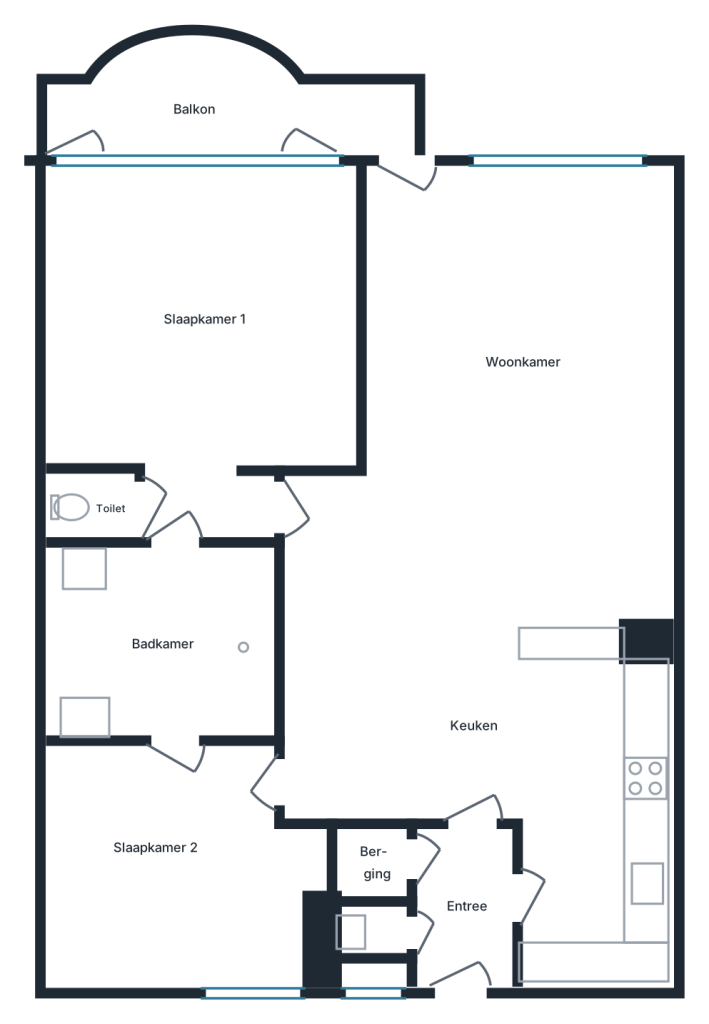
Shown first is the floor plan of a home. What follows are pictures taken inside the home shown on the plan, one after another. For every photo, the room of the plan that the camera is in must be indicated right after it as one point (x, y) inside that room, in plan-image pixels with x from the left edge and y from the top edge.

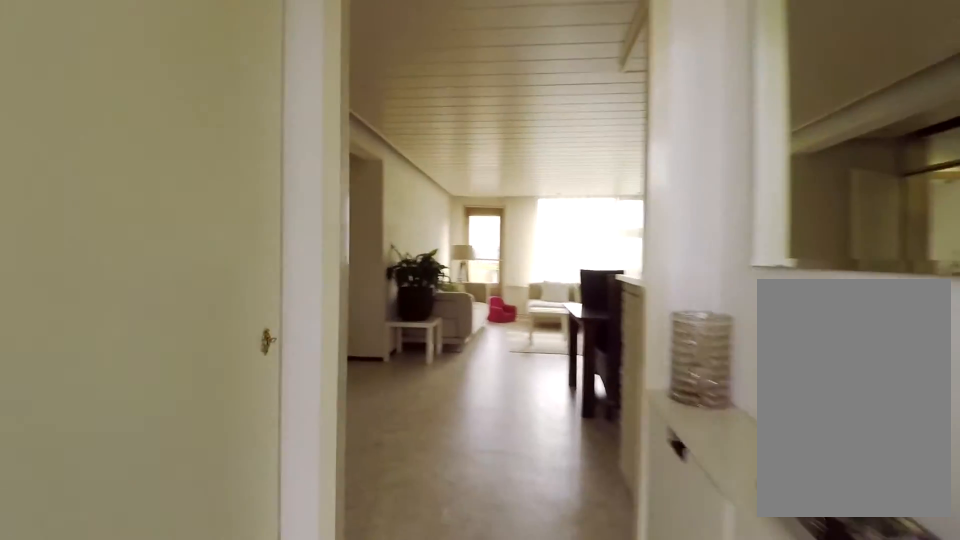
(465, 906)
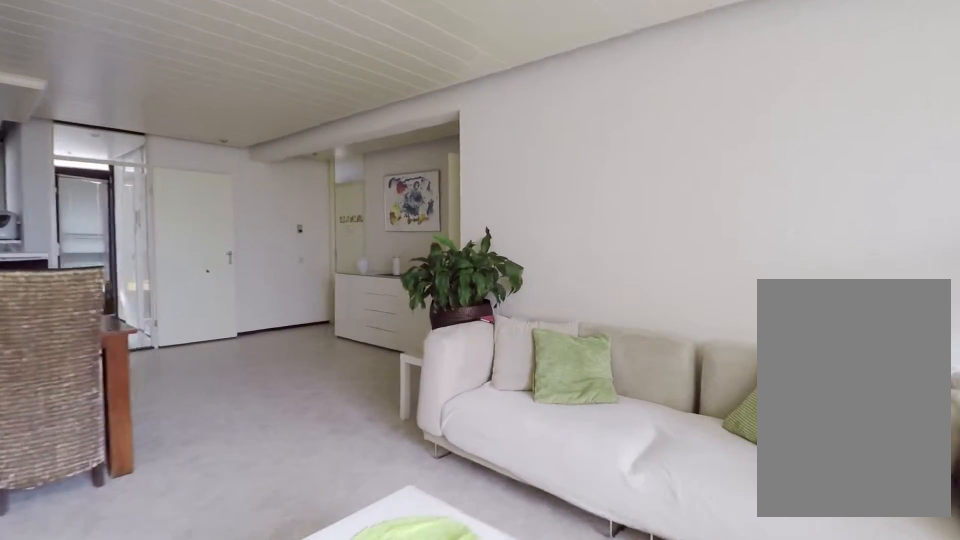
(504, 395)
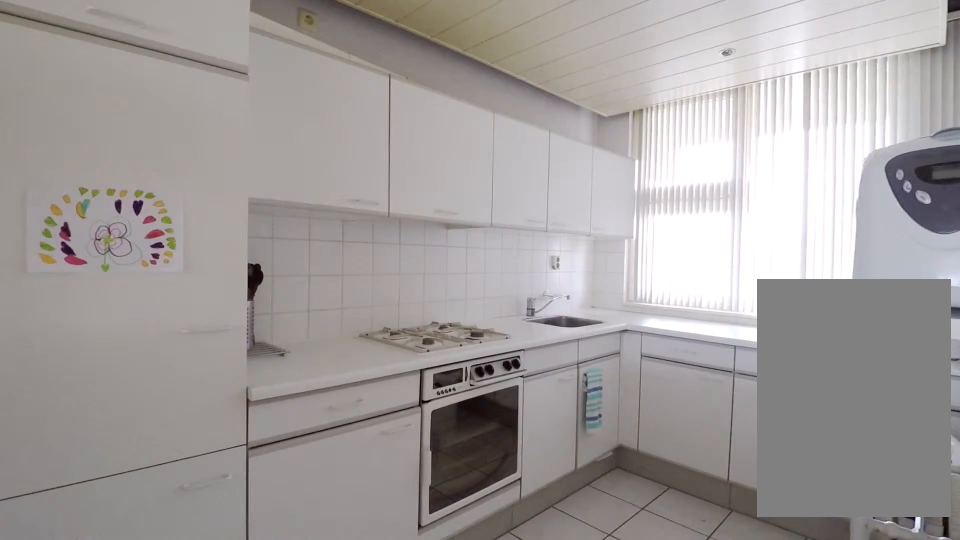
(447, 759)
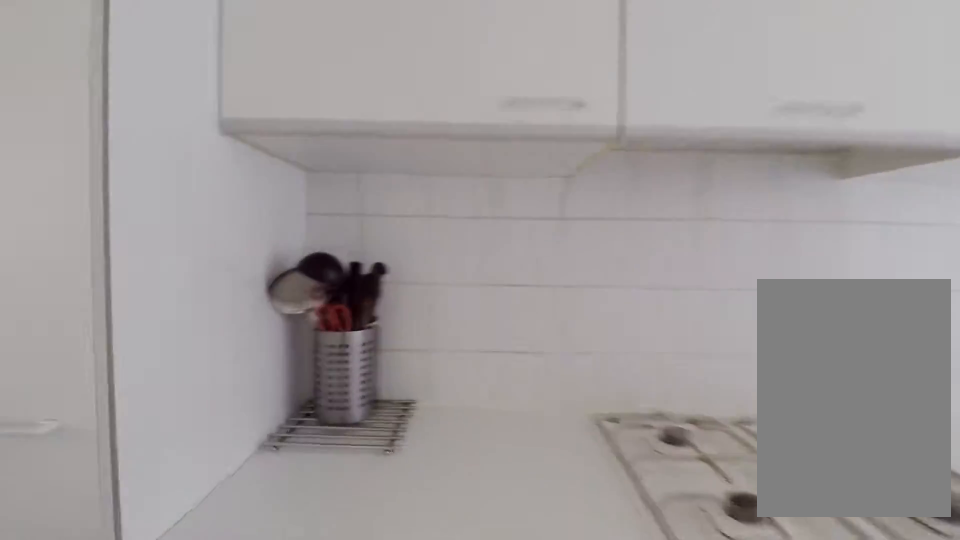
(447, 759)
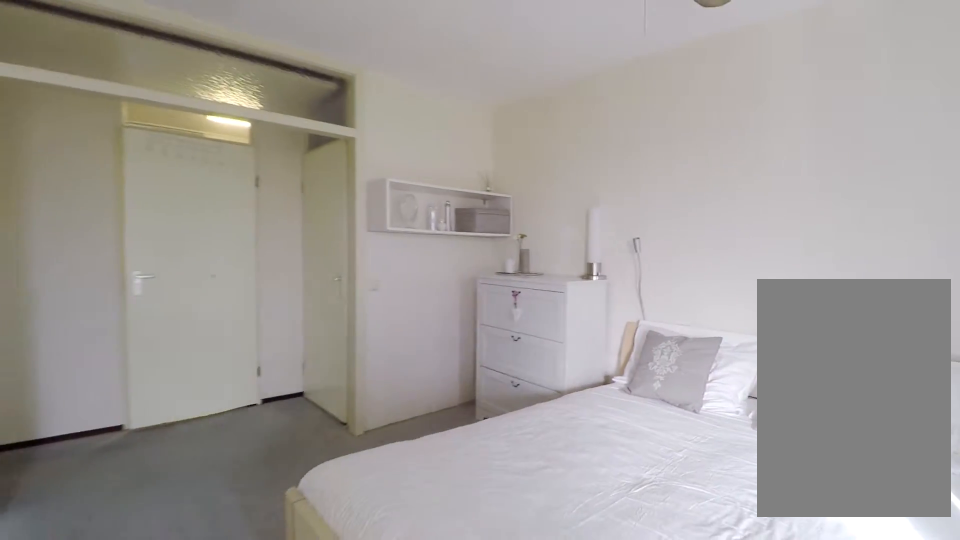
(203, 339)
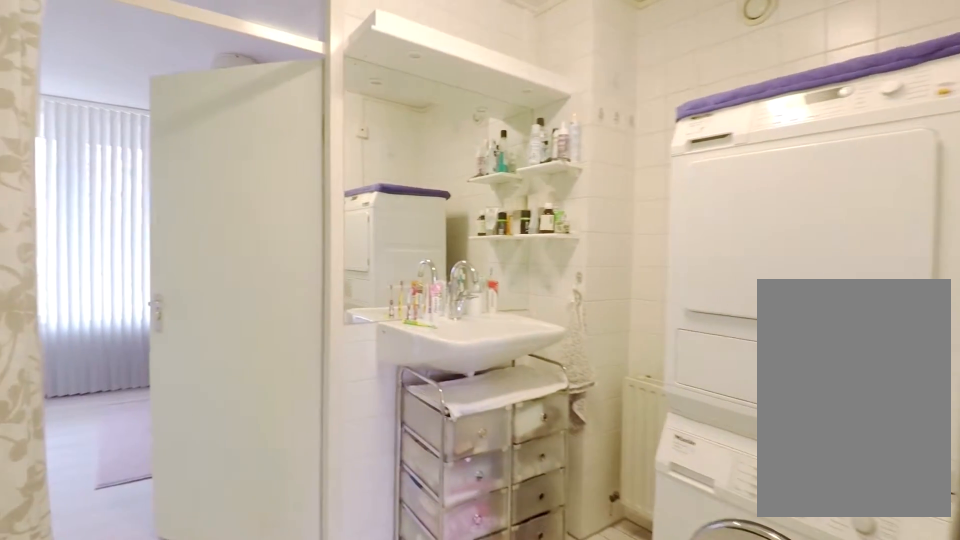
(171, 643)
